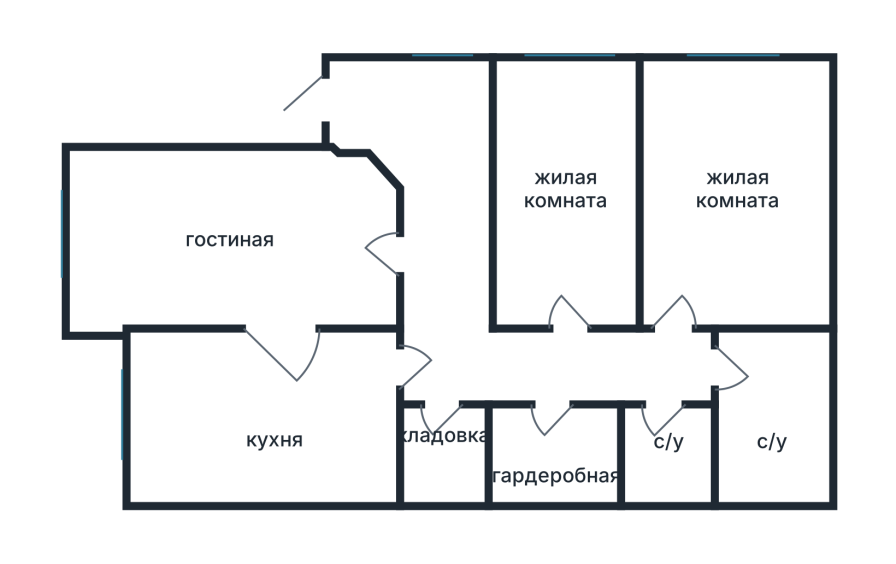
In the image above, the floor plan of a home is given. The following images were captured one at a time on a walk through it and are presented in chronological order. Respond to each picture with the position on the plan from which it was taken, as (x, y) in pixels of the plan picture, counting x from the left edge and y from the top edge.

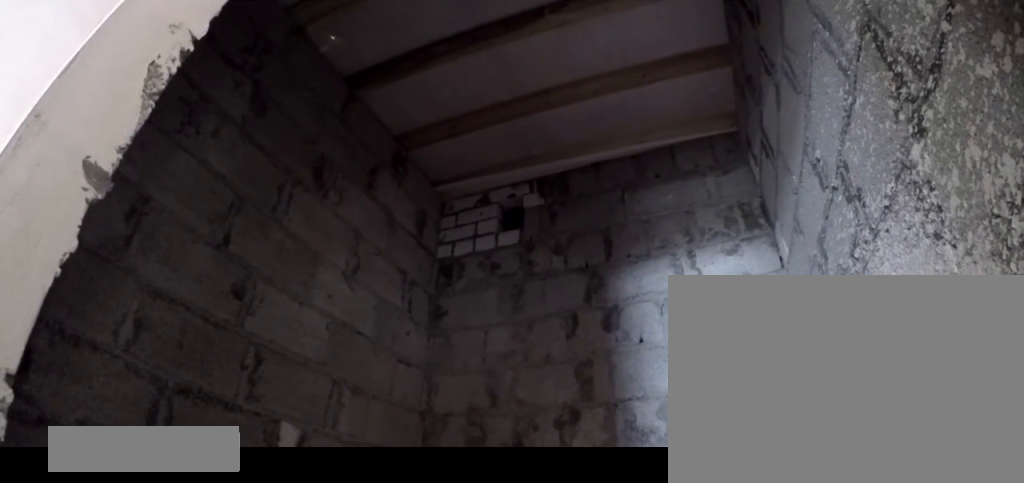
(664, 394)
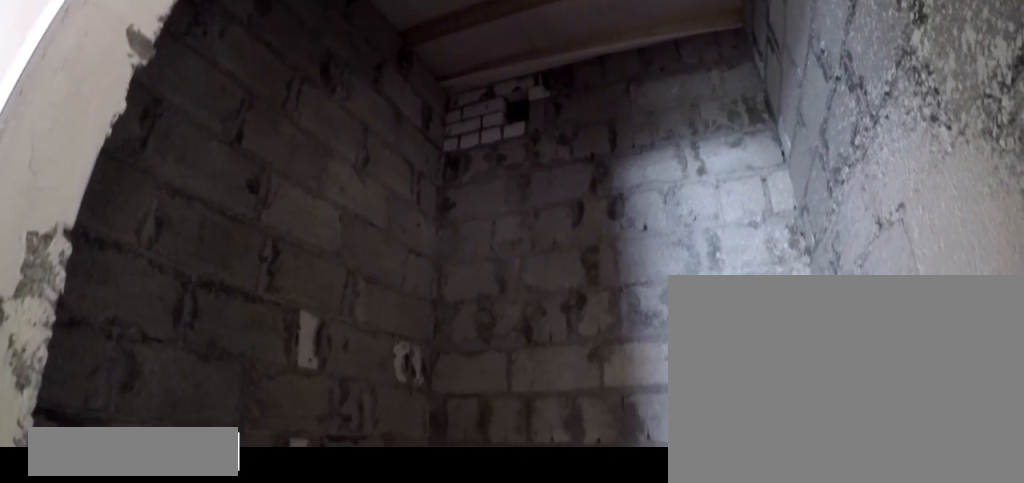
(664, 394)
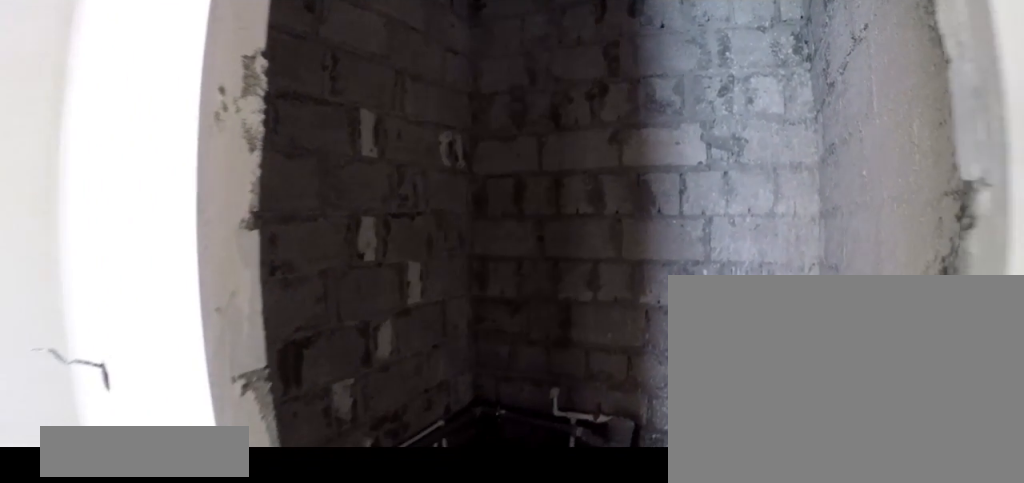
(665, 394)
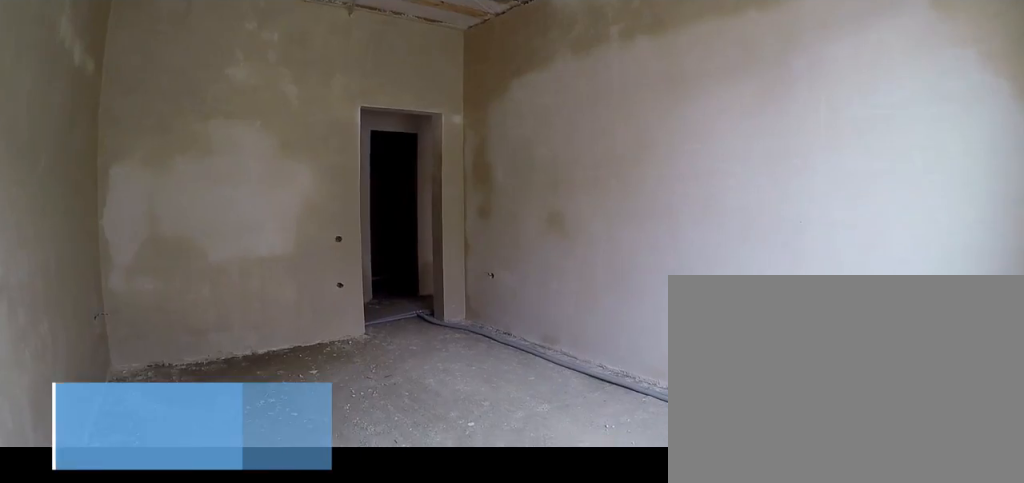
(802, 95)
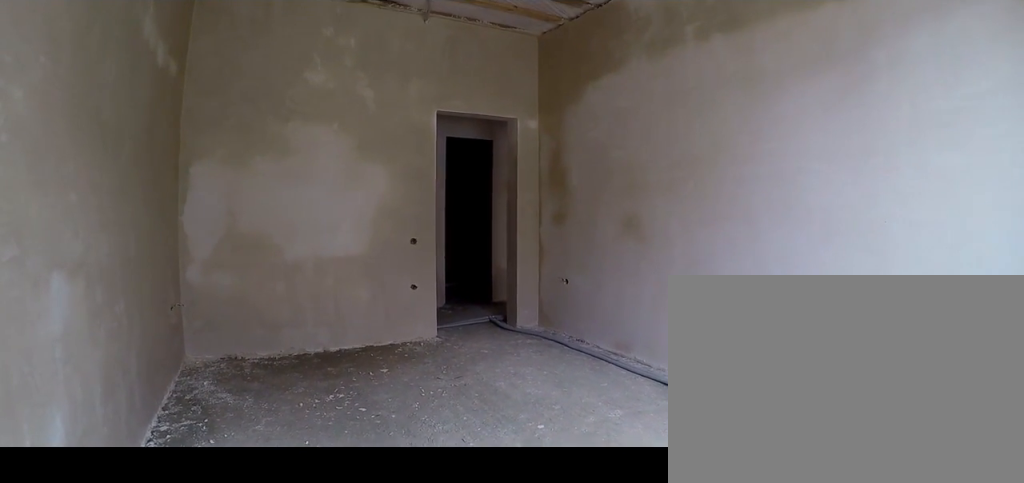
(802, 96)
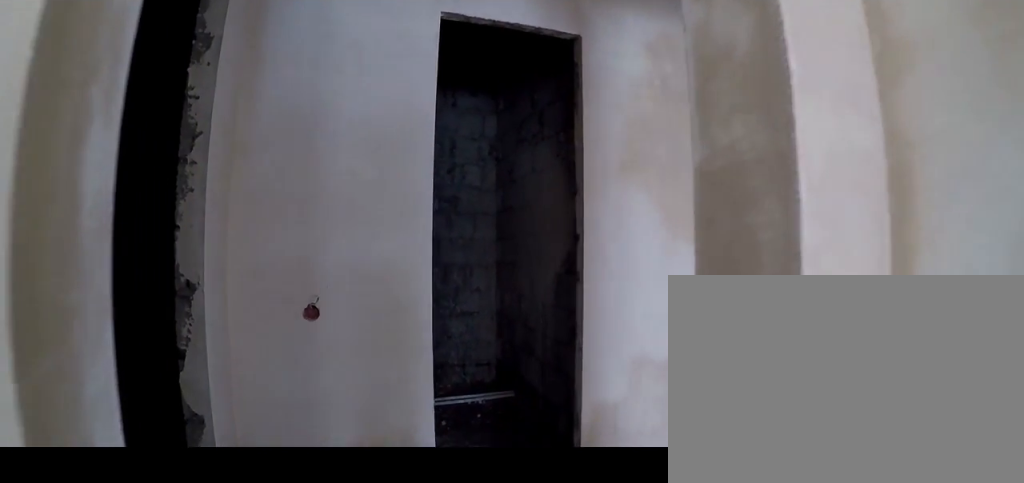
(679, 315)
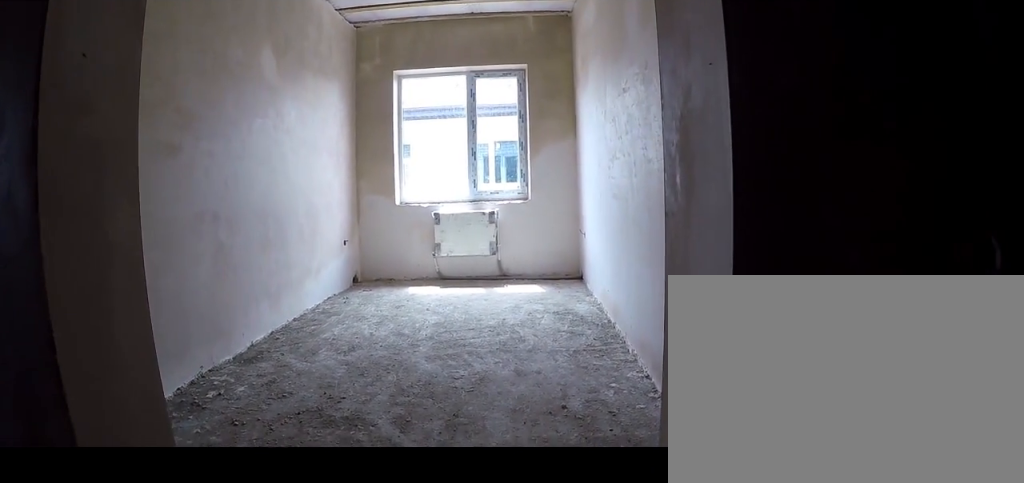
(581, 343)
